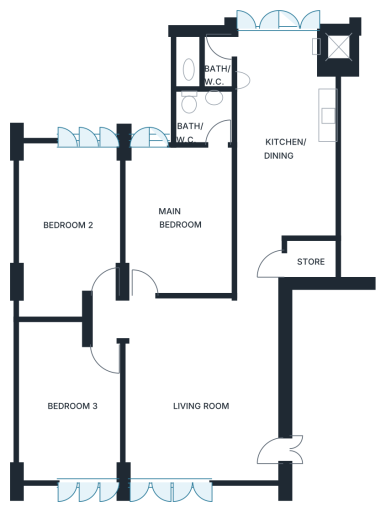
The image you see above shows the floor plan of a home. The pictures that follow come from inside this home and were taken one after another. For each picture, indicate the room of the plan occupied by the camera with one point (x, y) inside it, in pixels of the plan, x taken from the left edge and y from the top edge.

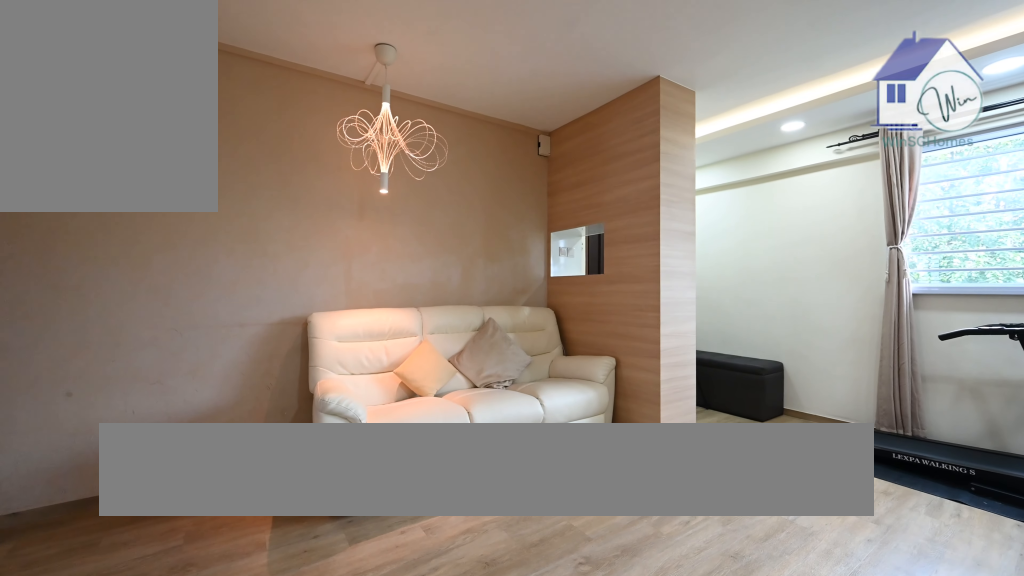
(205, 387)
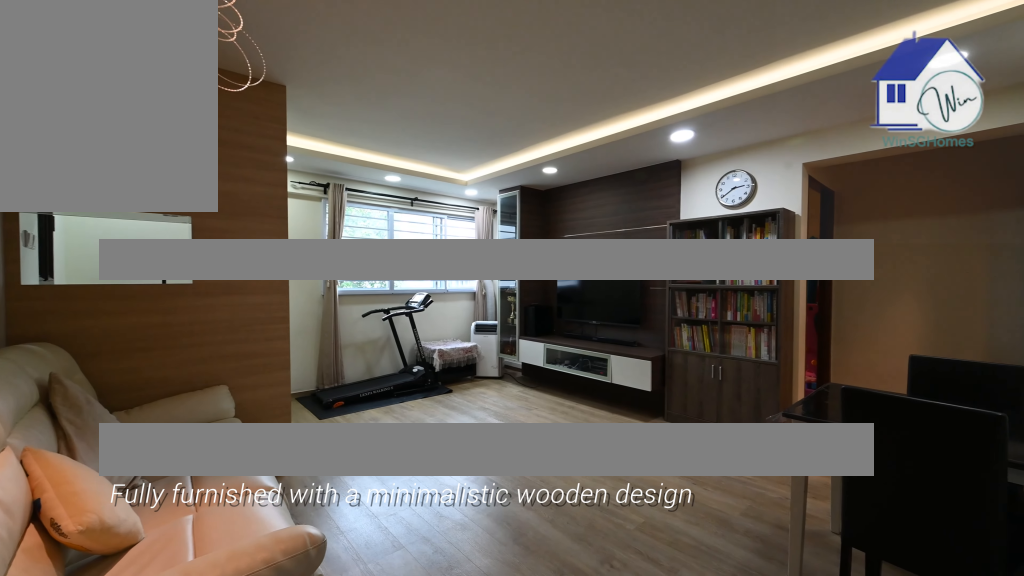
(205, 388)
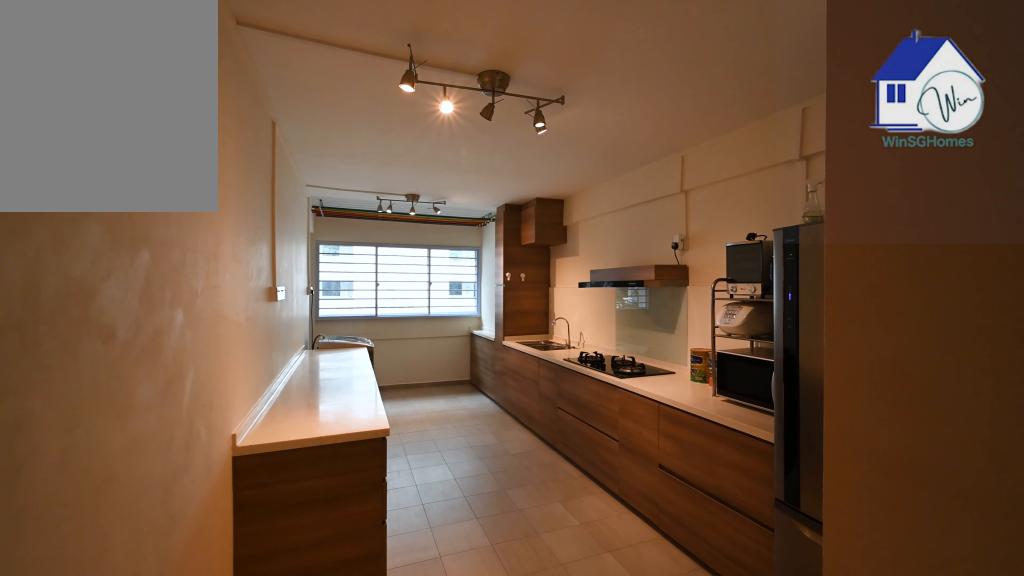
(285, 133)
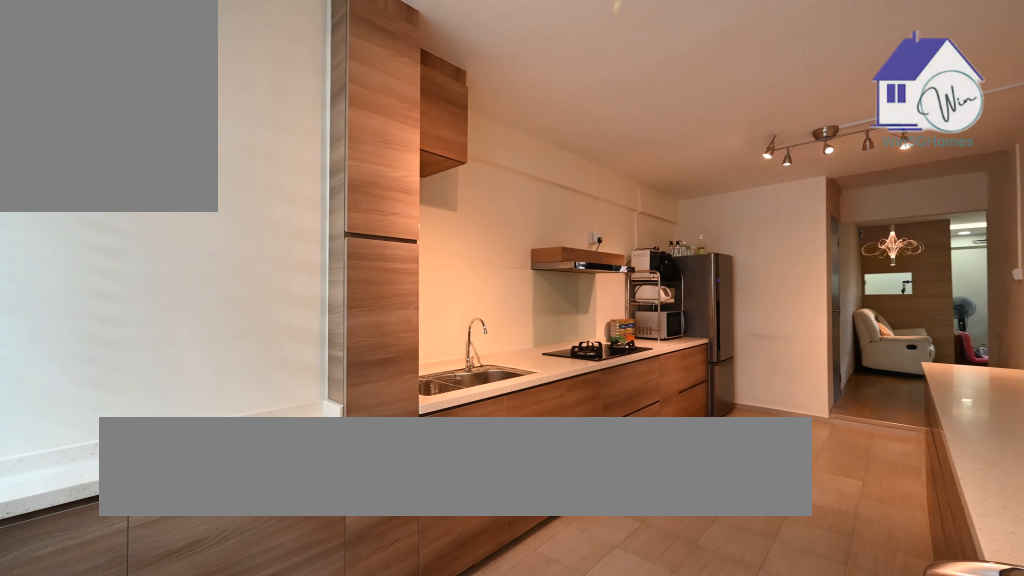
(284, 134)
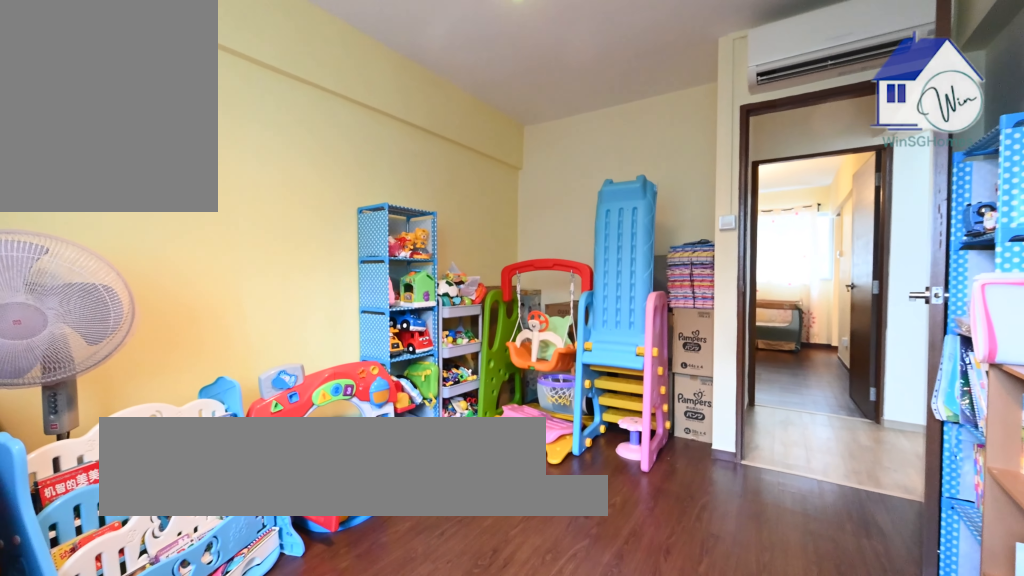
(69, 401)
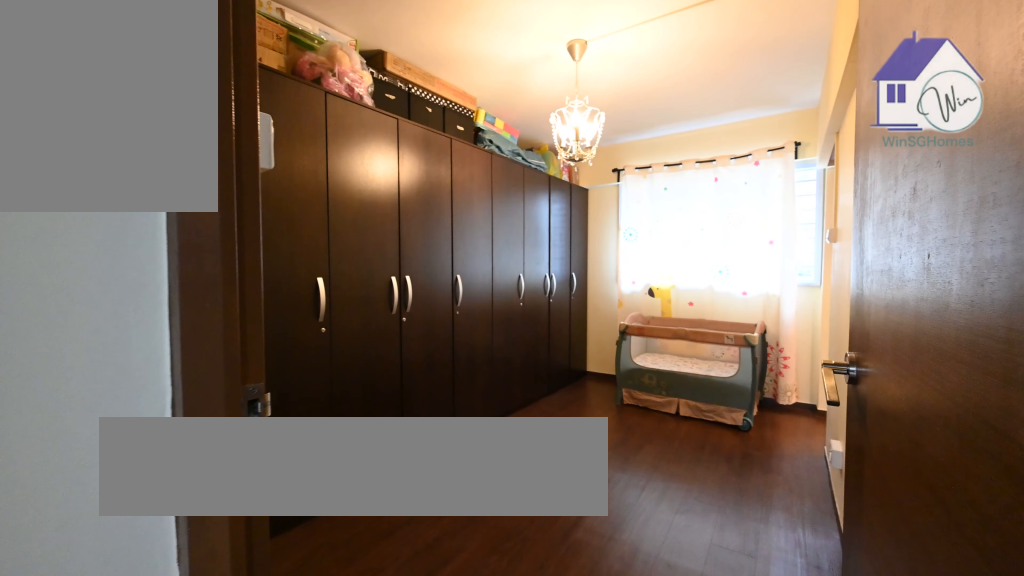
(69, 234)
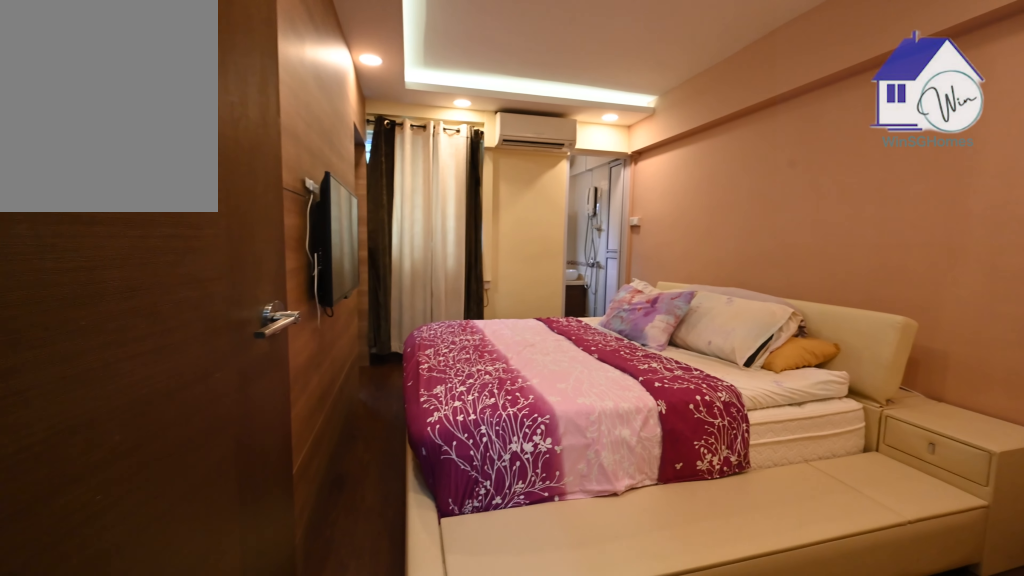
(178, 221)
